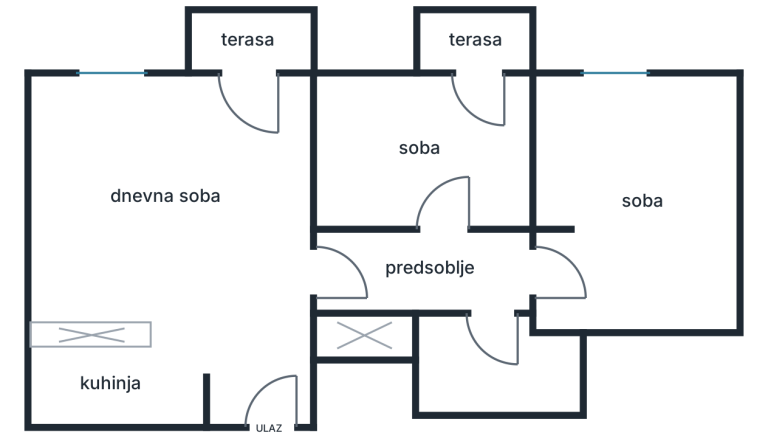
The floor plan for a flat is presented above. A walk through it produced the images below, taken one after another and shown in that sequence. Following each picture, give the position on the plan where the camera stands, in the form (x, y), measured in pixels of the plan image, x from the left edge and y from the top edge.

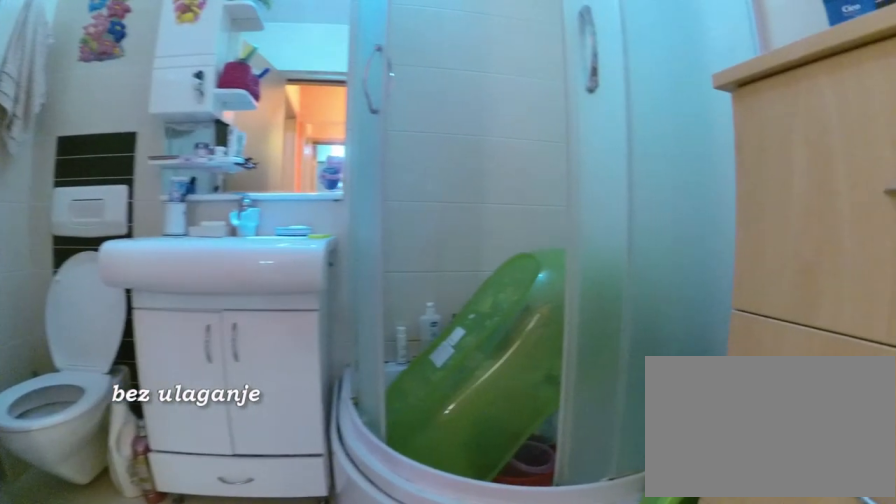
(488, 287)
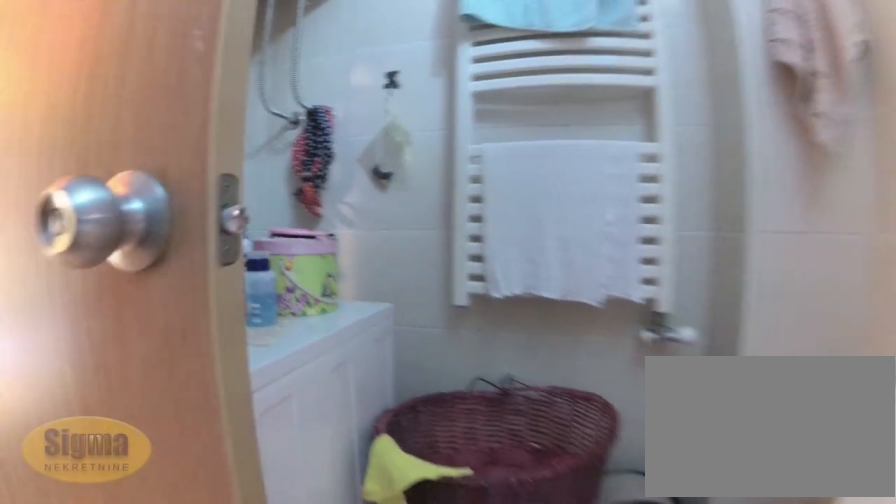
(462, 378)
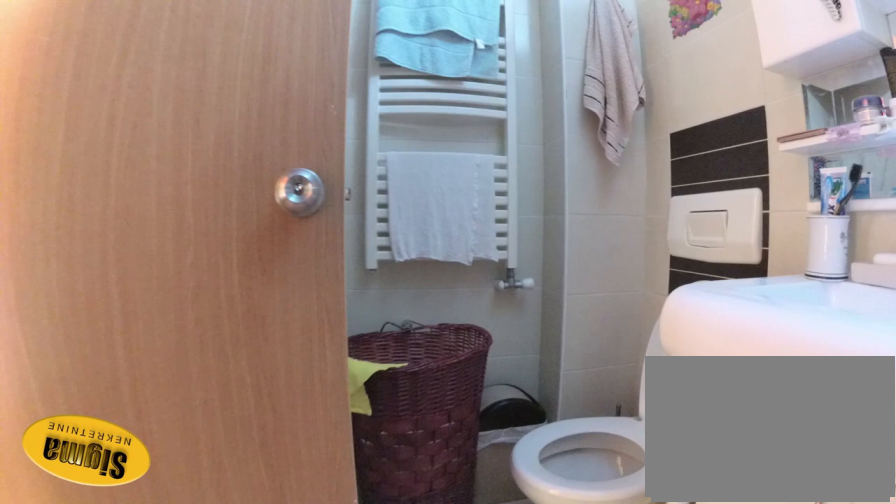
(453, 382)
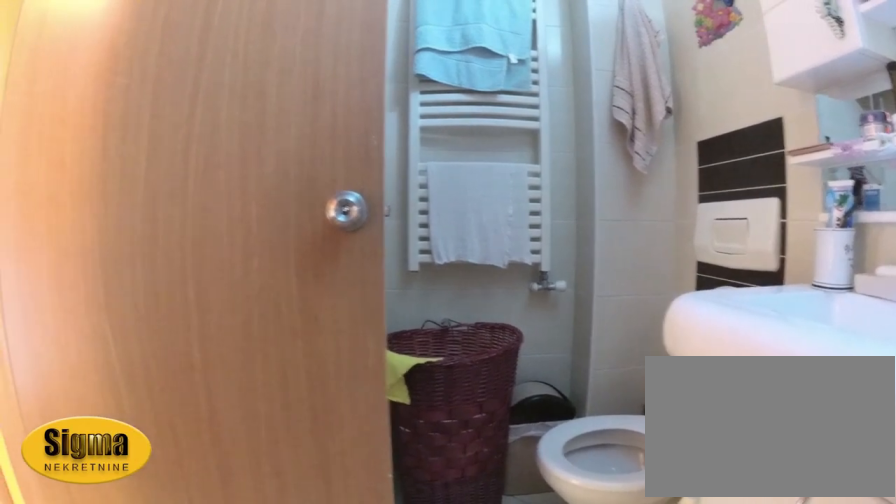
(457, 384)
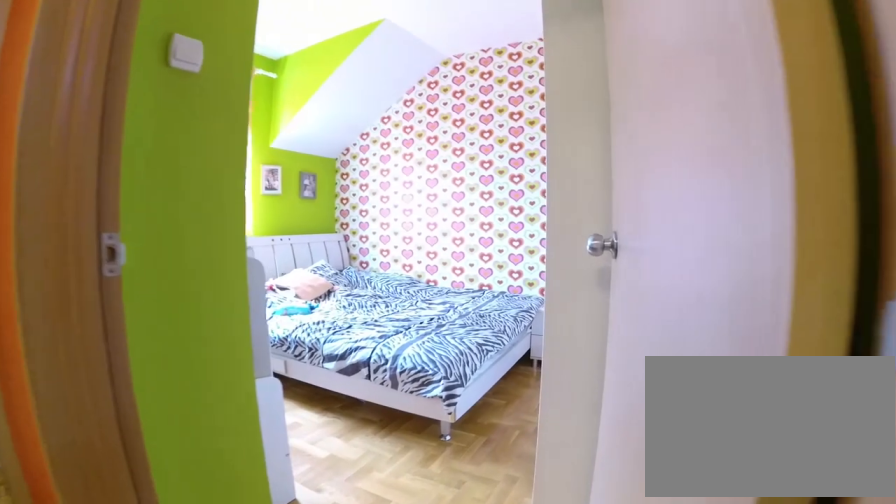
(488, 314)
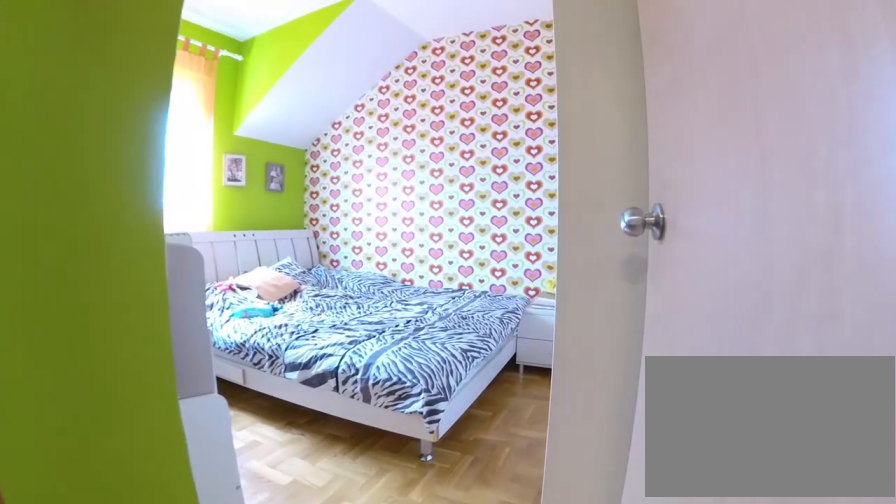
(500, 304)
